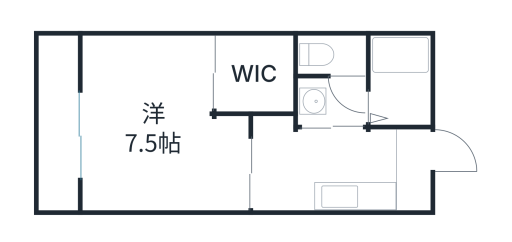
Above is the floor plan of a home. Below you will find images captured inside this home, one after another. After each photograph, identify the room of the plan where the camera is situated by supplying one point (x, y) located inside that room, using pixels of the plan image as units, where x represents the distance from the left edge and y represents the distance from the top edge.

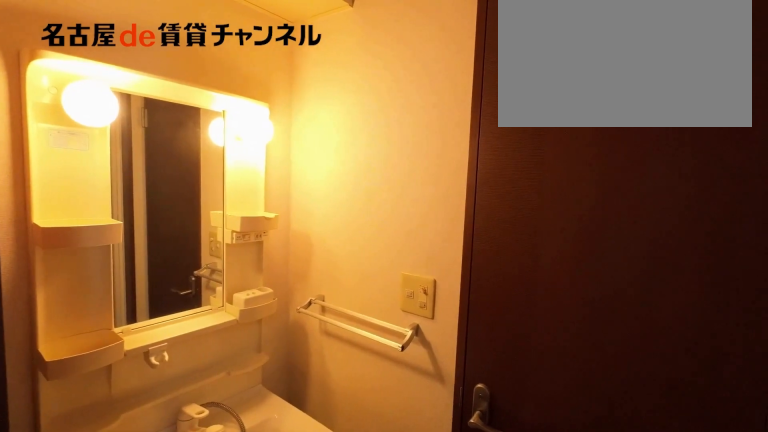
(334, 103)
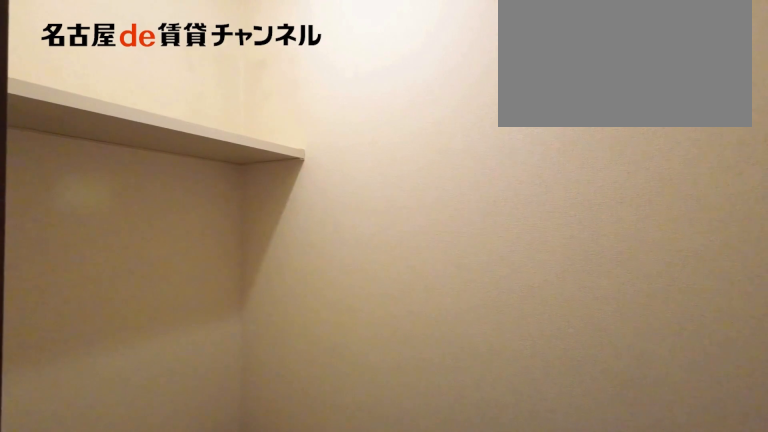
(334, 54)
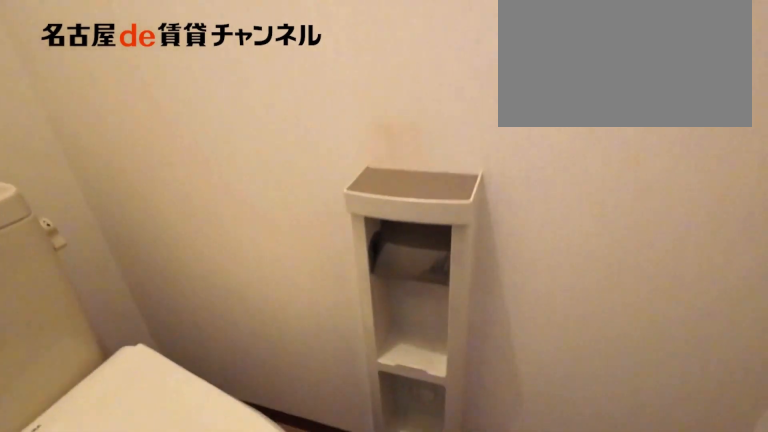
(334, 54)
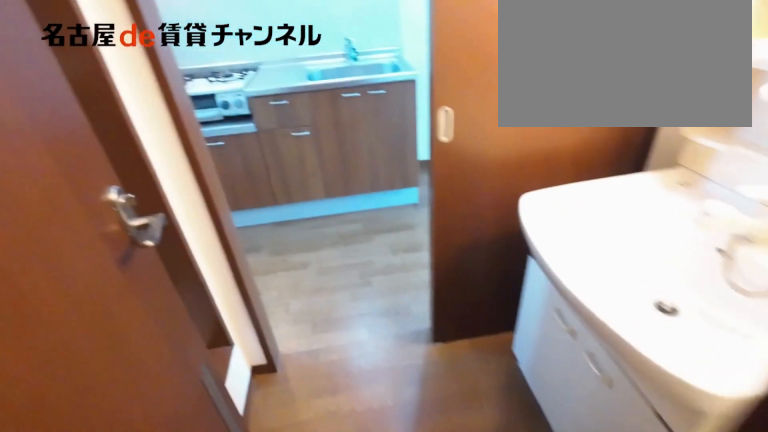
(334, 54)
